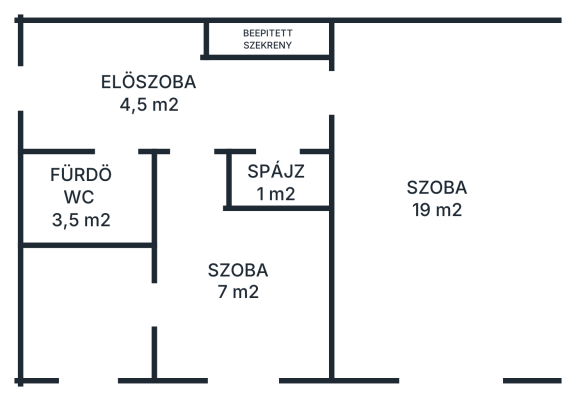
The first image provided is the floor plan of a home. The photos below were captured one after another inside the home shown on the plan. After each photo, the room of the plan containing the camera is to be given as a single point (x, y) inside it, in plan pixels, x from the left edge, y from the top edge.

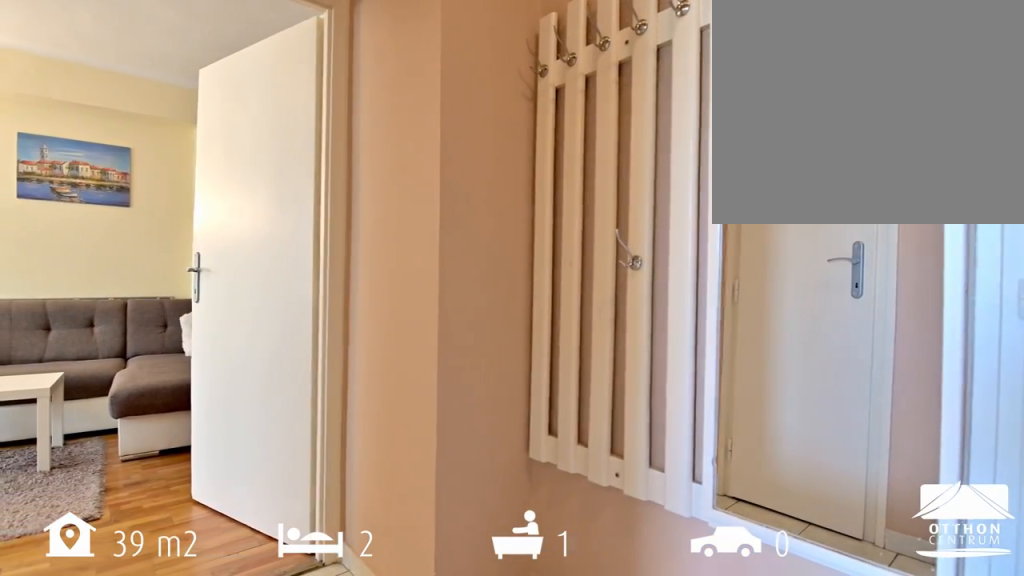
(156, 90)
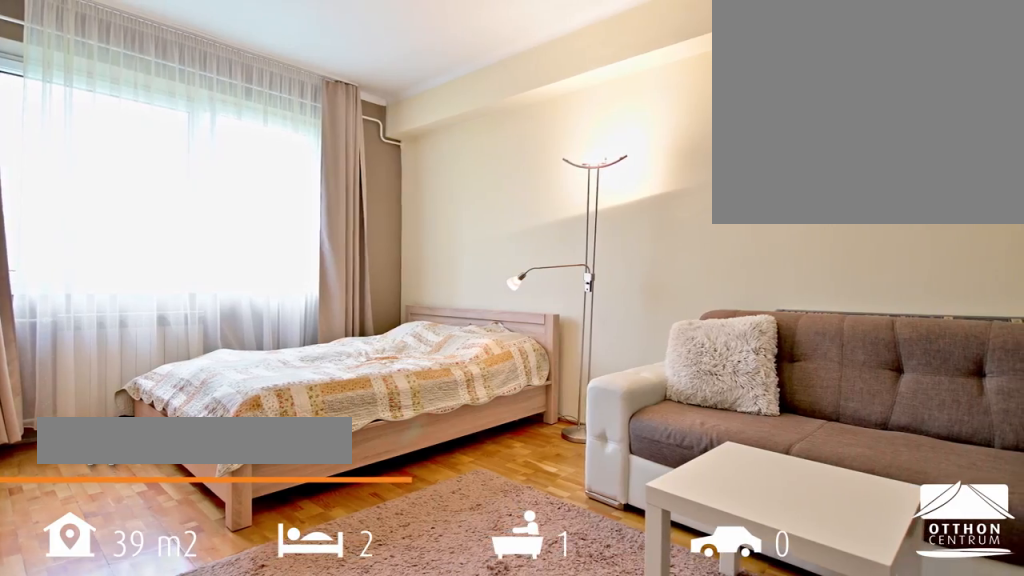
(448, 188)
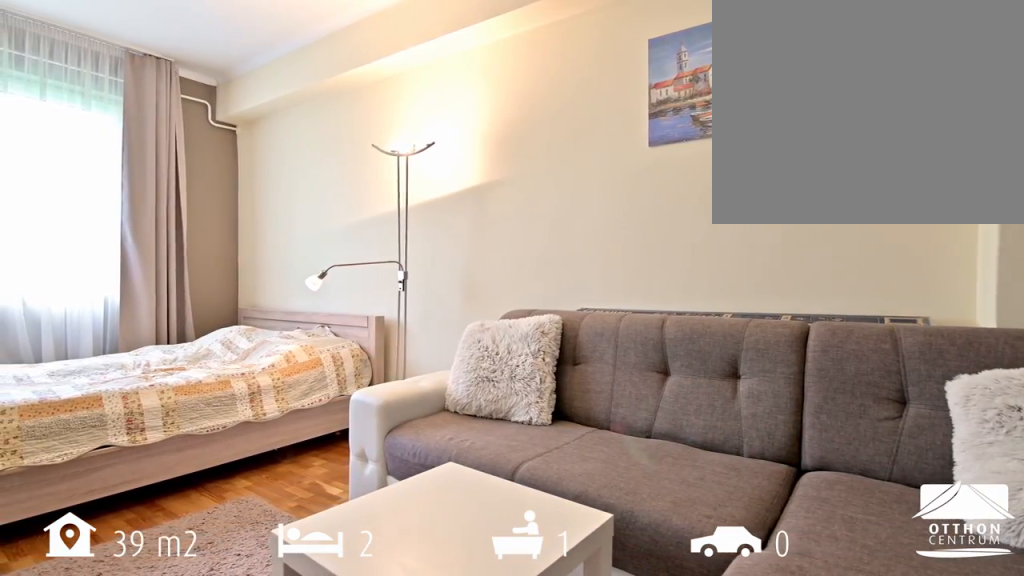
(448, 188)
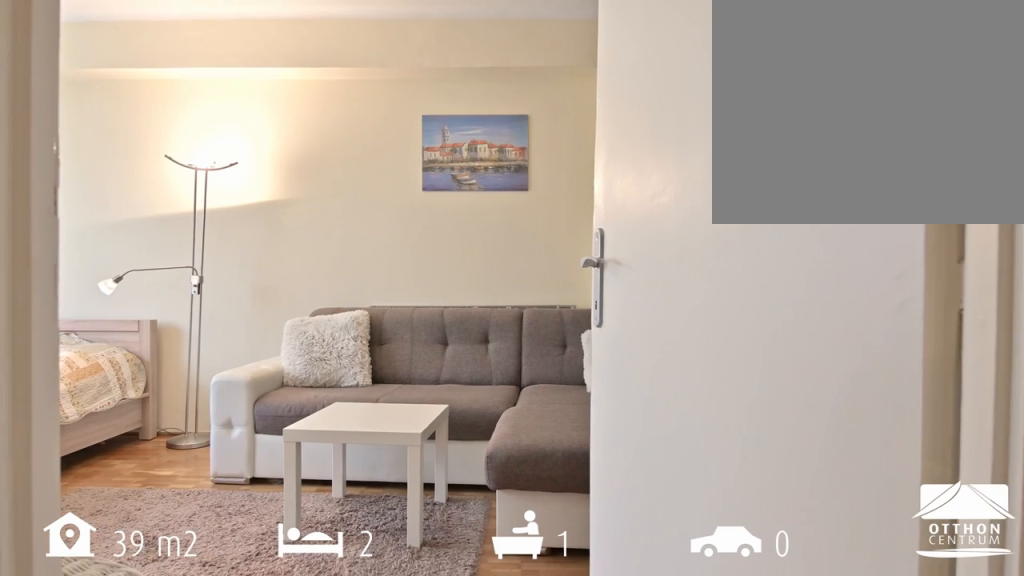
(156, 90)
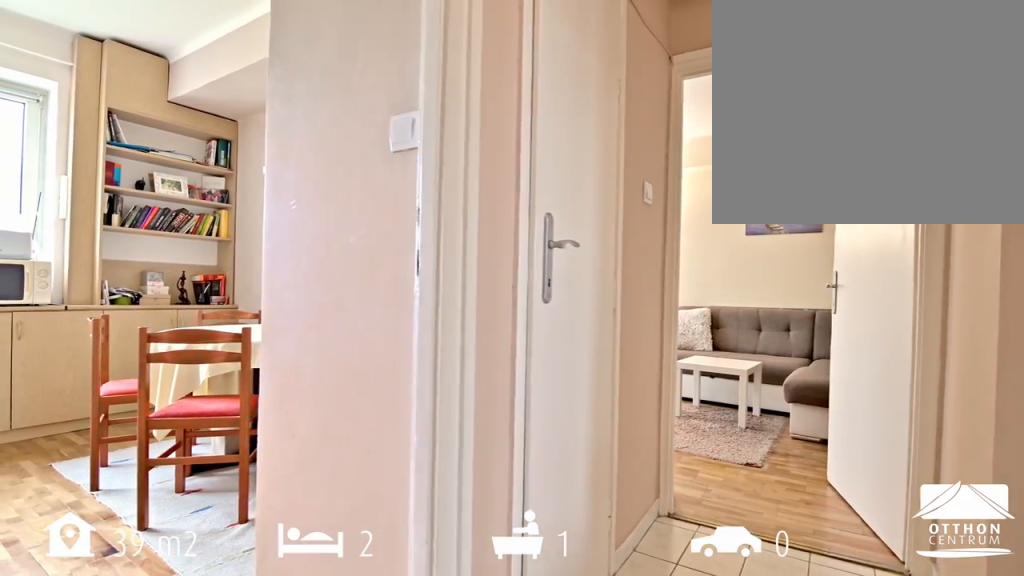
(156, 90)
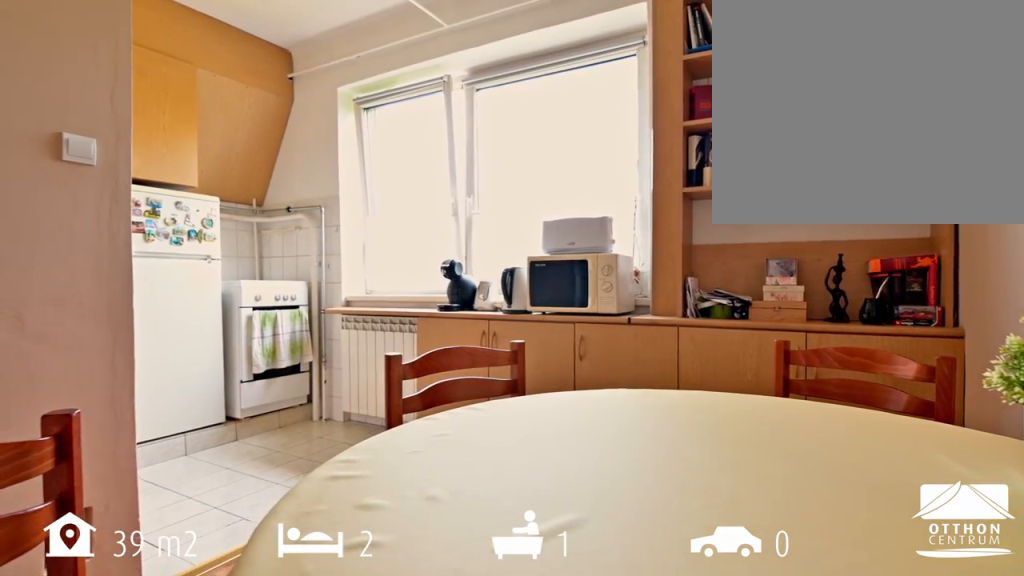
(236, 277)
